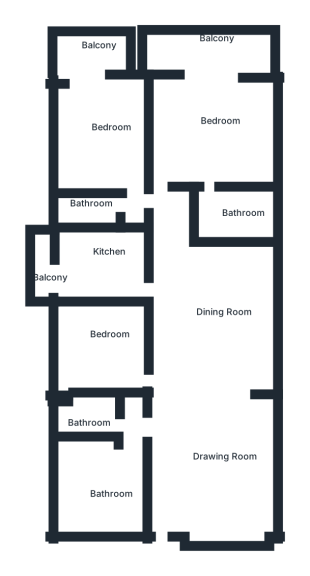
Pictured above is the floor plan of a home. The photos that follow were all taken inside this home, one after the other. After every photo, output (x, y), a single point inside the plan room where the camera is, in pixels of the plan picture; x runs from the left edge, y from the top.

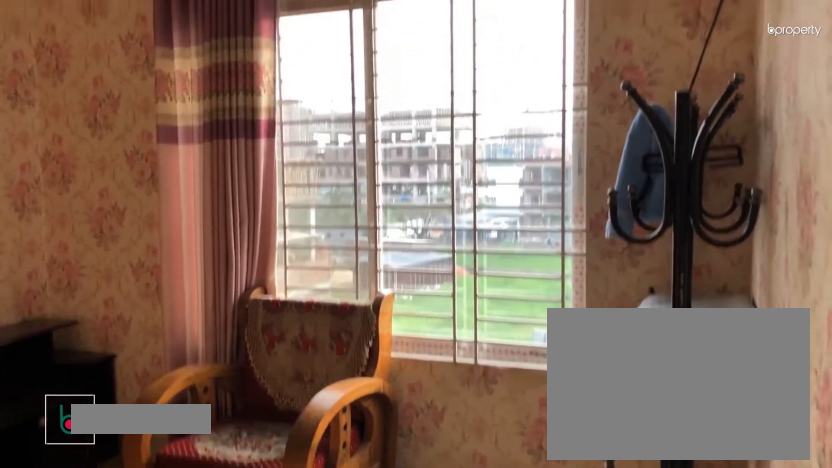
(105, 489)
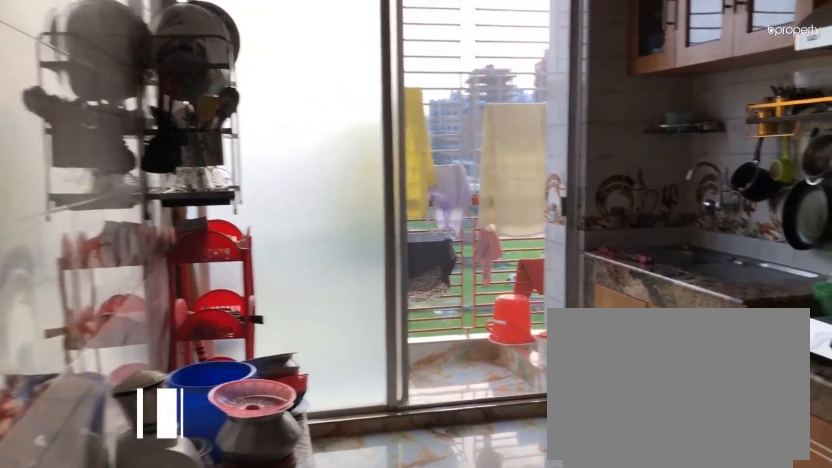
(109, 276)
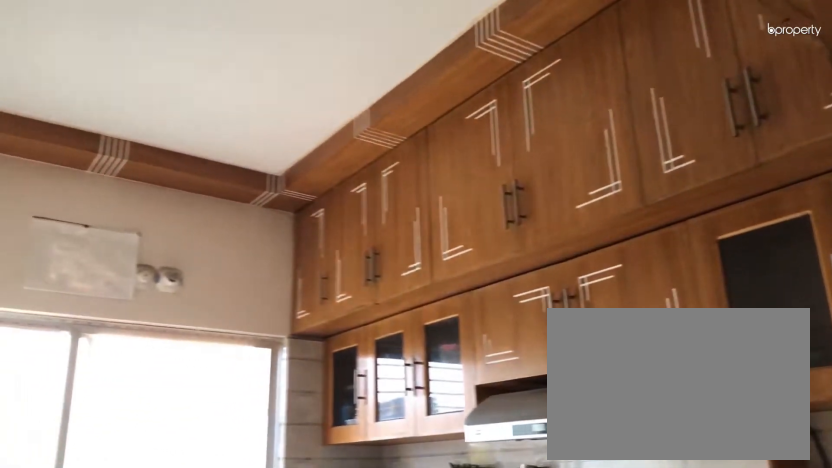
(107, 272)
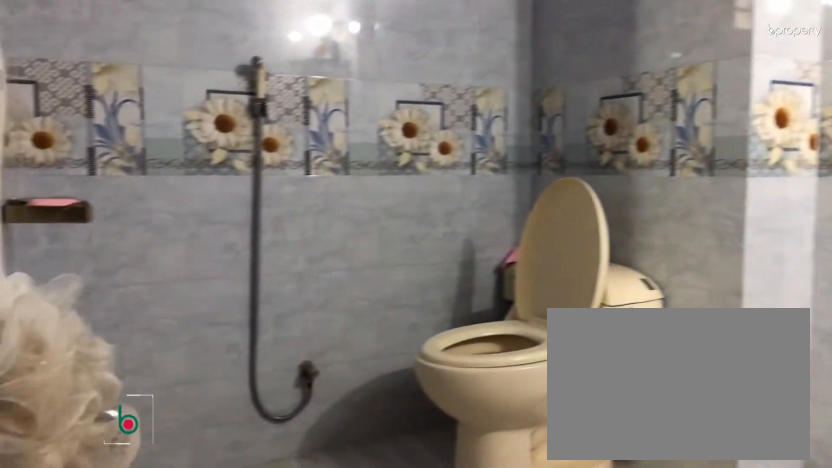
(228, 216)
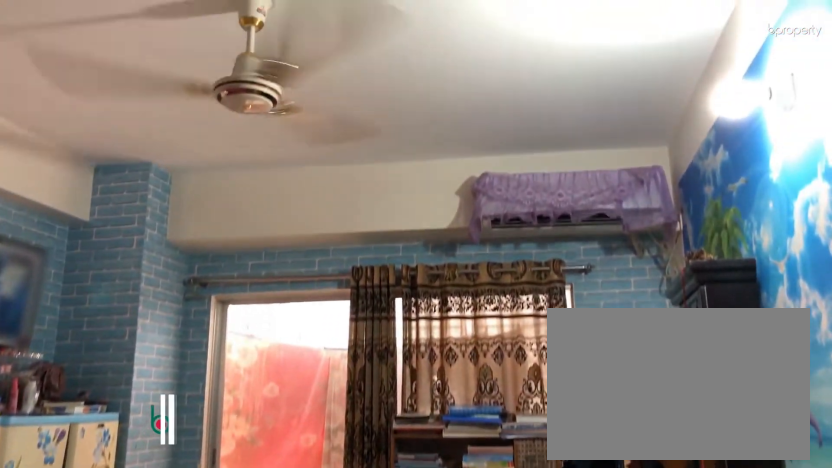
(101, 135)
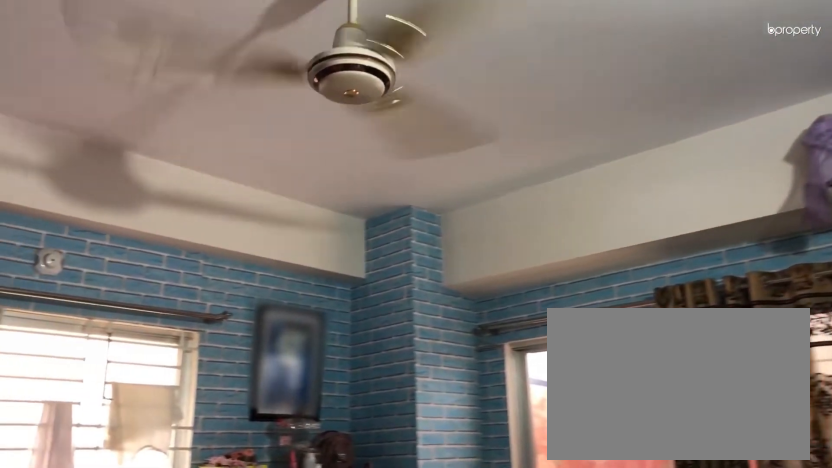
(101, 135)
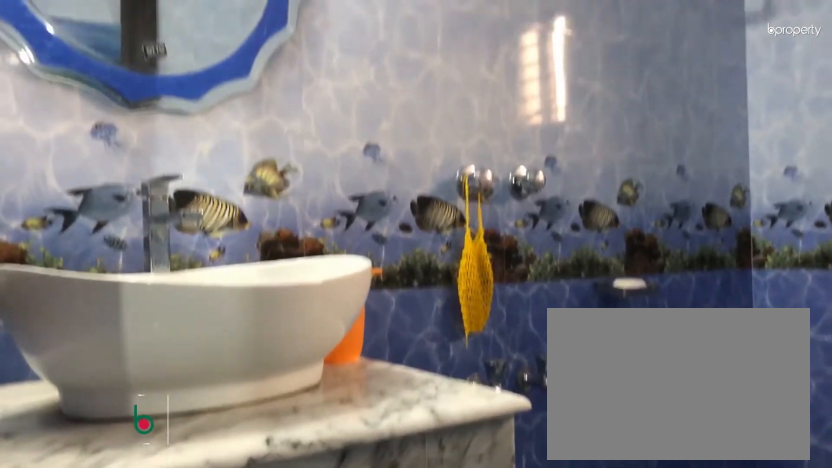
(82, 207)
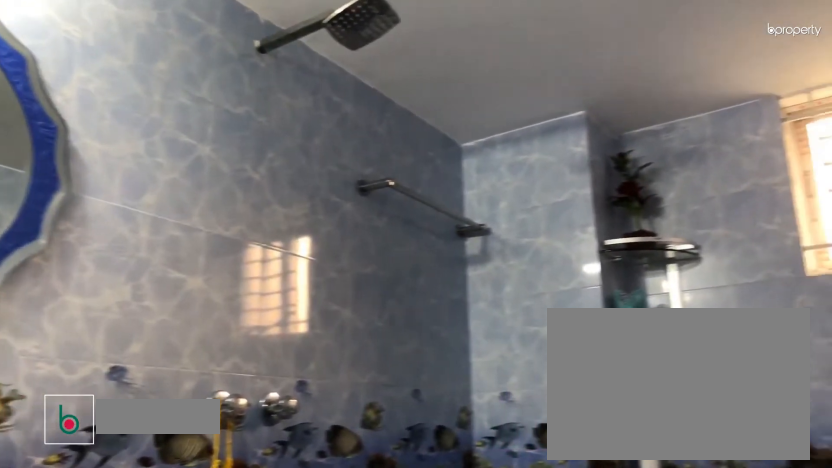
(82, 207)
